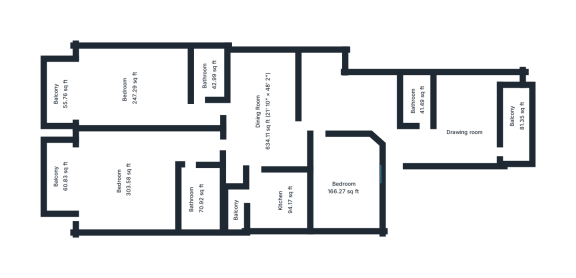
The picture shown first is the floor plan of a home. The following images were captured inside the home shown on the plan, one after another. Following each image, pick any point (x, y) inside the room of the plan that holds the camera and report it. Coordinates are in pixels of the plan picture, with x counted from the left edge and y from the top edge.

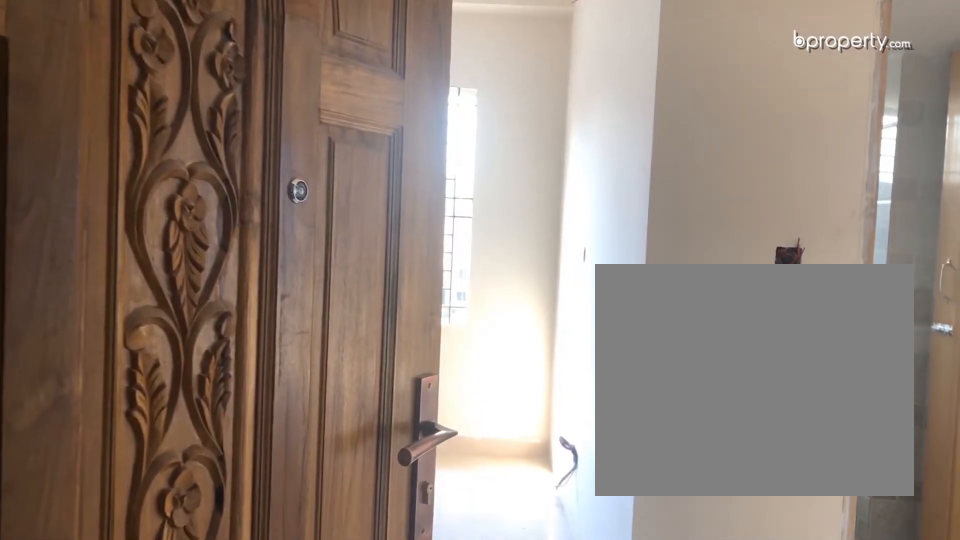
(453, 154)
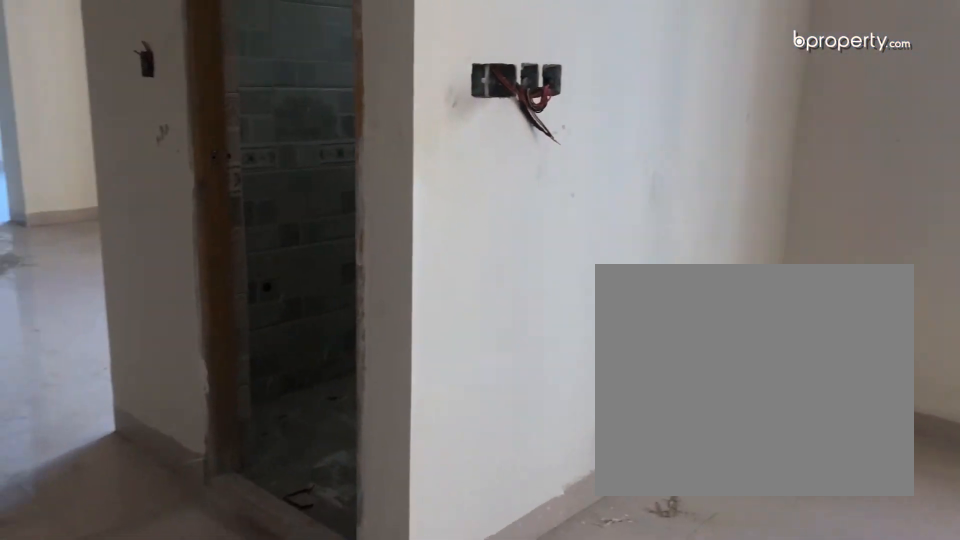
(453, 154)
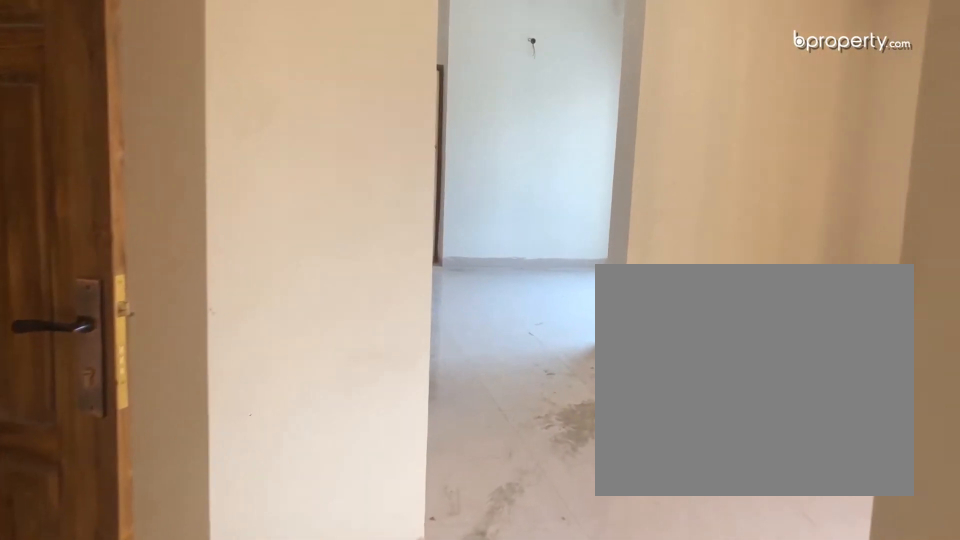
(352, 100)
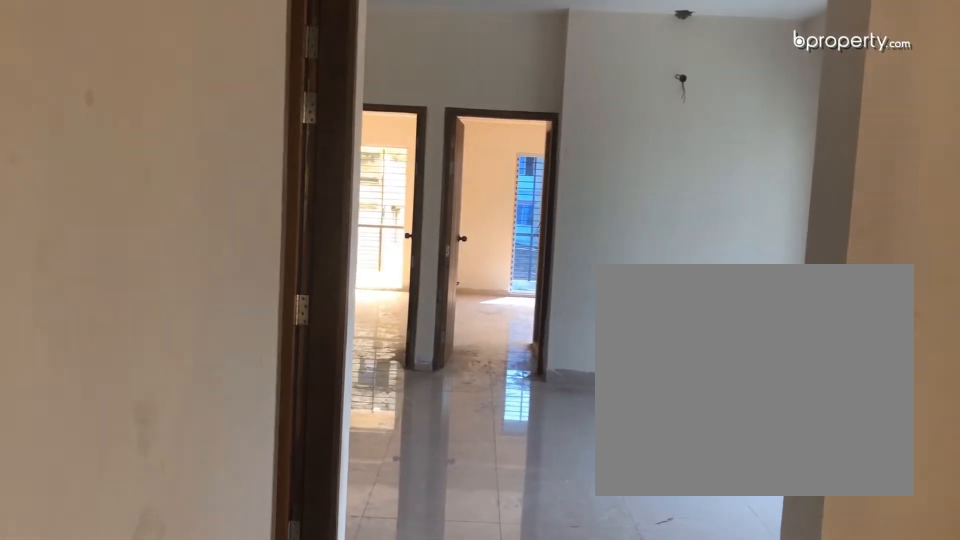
(260, 112)
